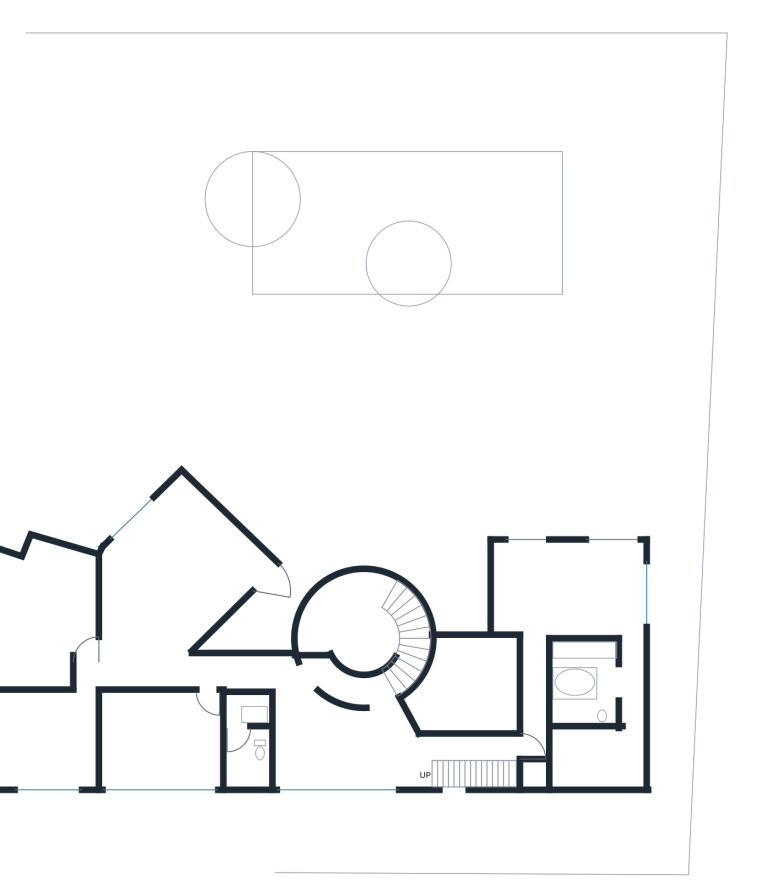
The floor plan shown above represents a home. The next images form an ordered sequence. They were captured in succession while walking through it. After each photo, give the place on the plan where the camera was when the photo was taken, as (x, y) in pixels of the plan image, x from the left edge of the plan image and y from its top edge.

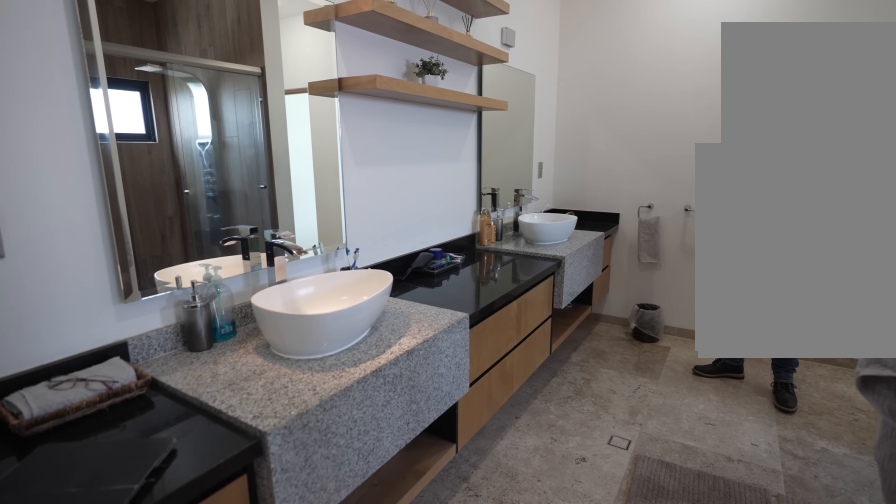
(611, 681)
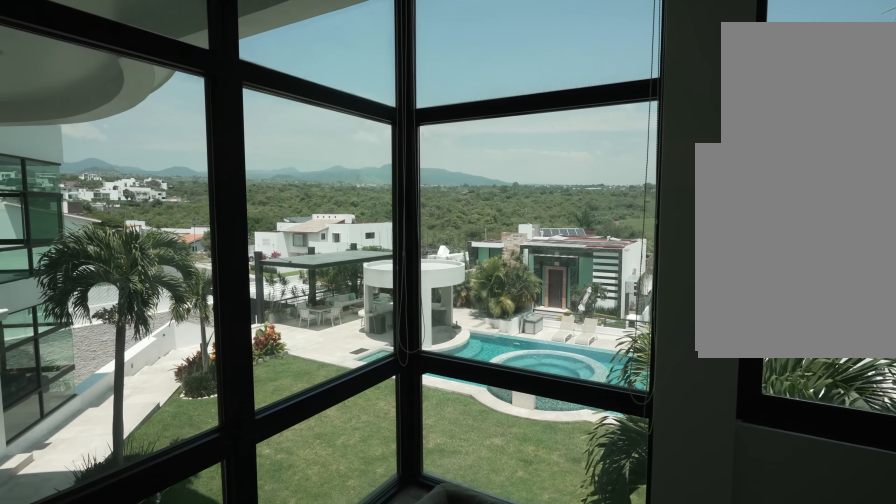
(556, 560)
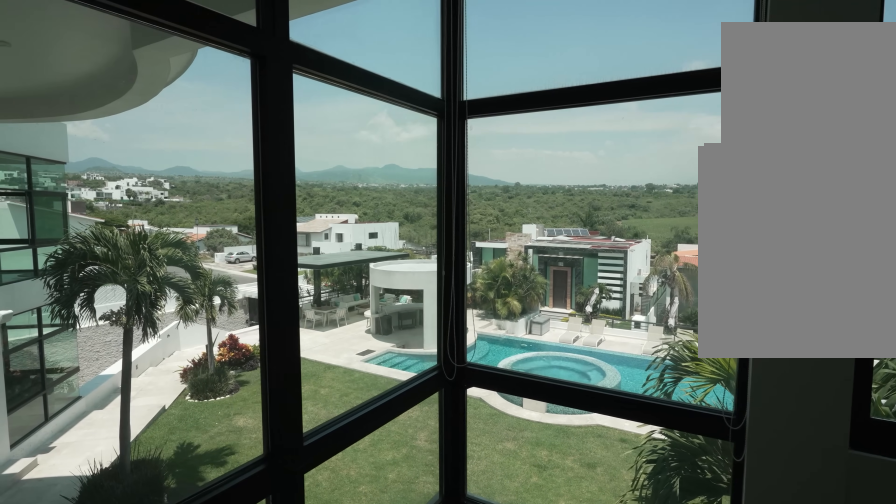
(556, 560)
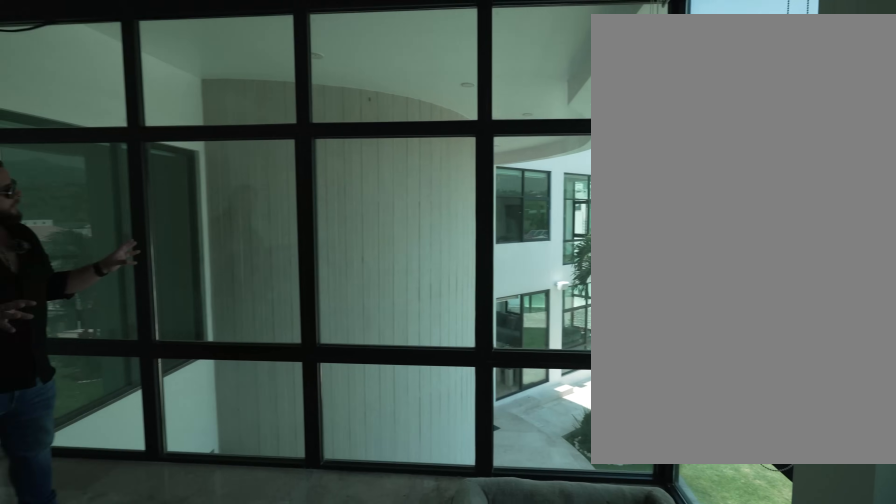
(556, 560)
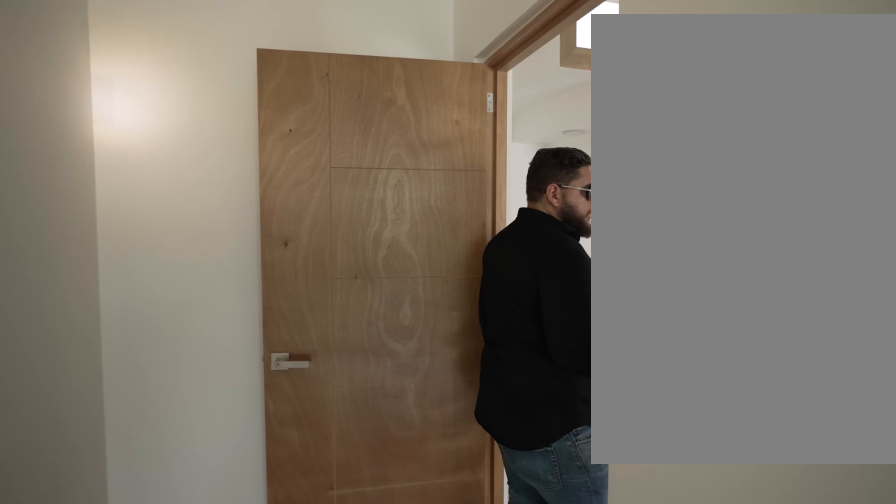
(528, 674)
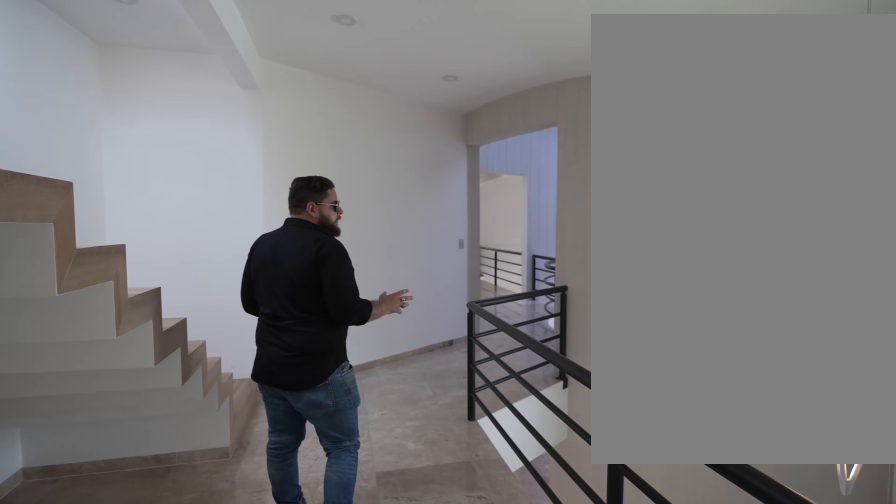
(499, 743)
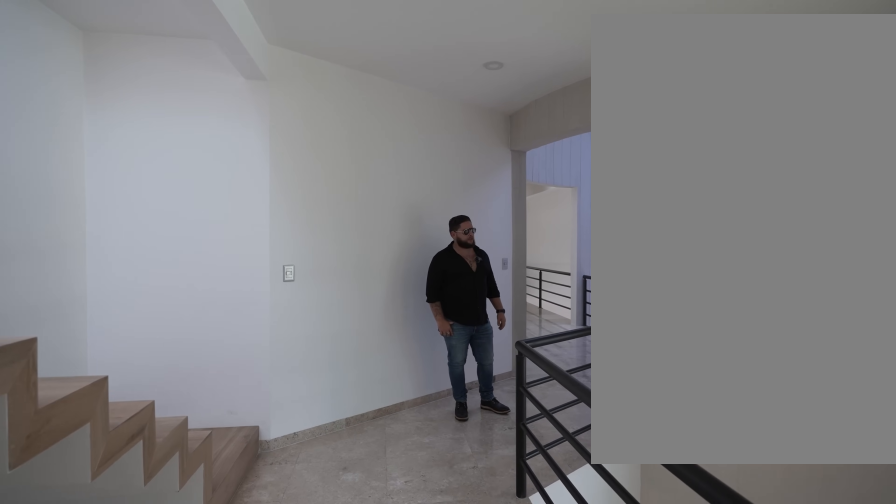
(491, 744)
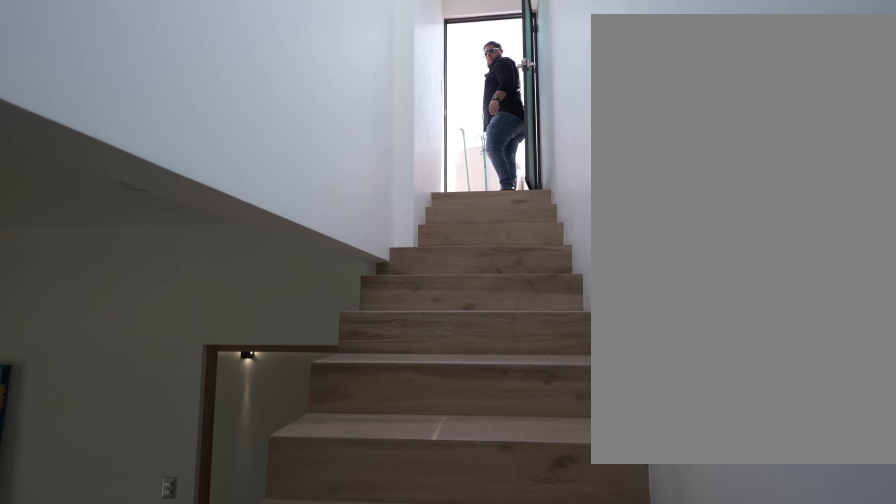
(451, 775)
